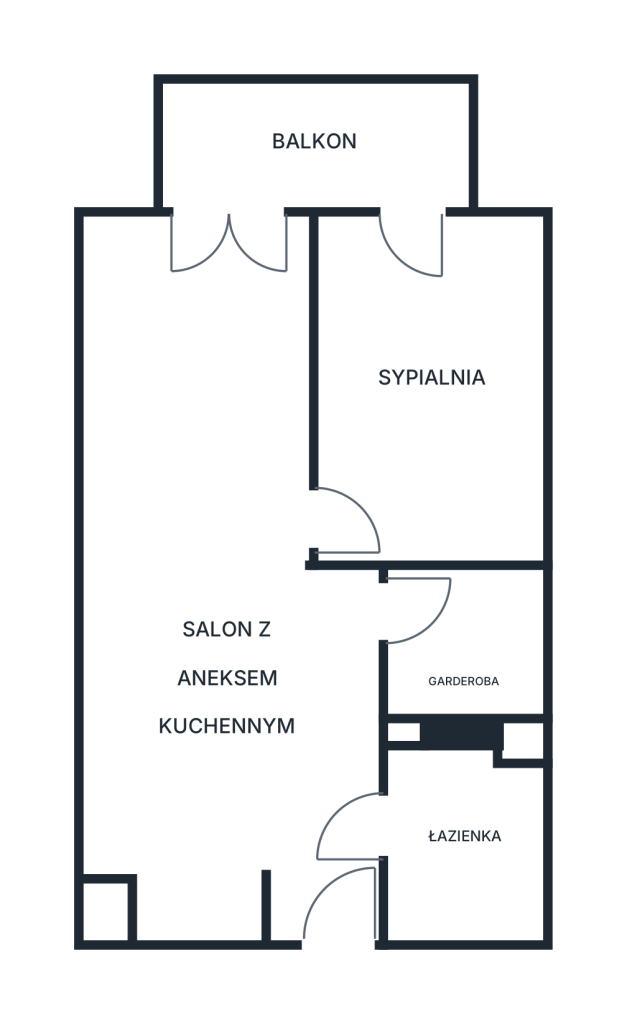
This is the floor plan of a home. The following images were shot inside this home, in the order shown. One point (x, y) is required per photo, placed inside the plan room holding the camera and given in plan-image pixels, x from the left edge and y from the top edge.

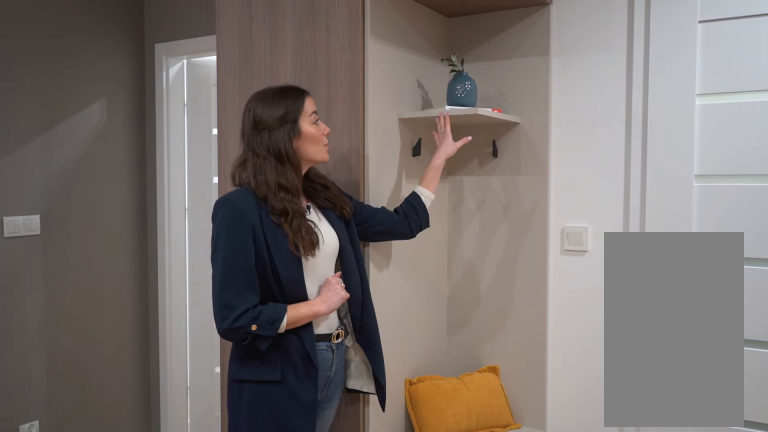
(213, 580)
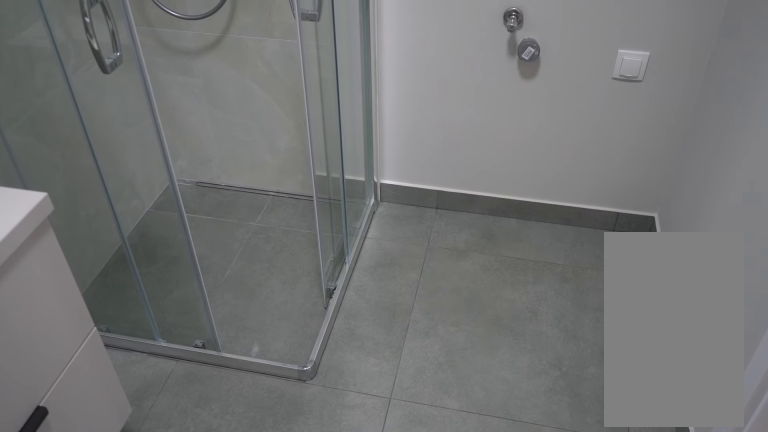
(465, 845)
